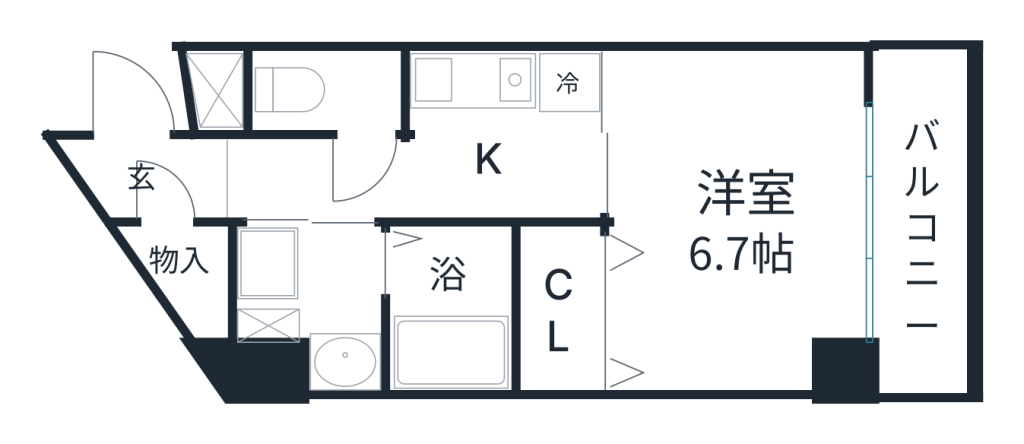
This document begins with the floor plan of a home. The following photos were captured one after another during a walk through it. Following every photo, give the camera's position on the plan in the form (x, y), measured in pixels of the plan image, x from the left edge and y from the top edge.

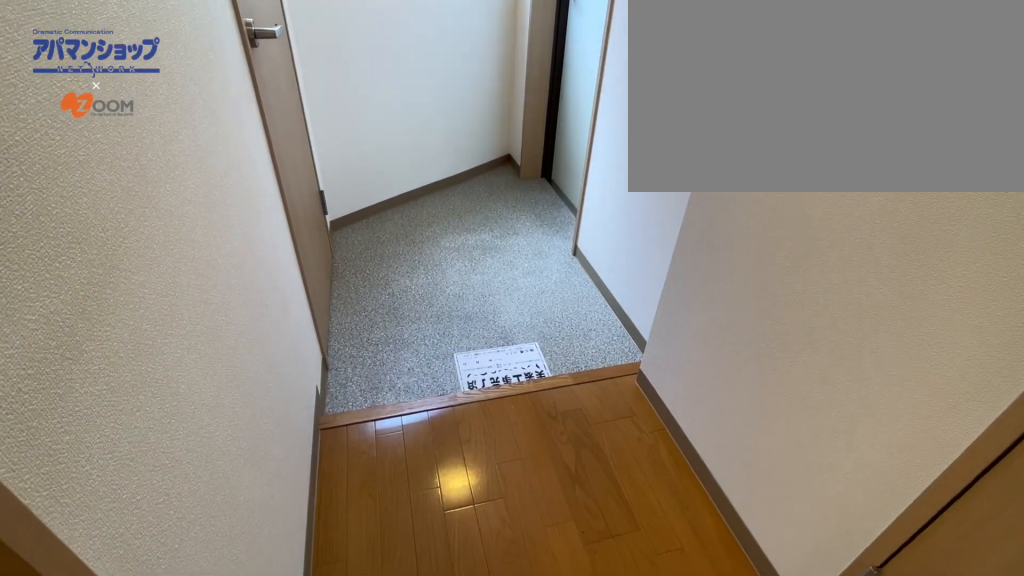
(238, 175)
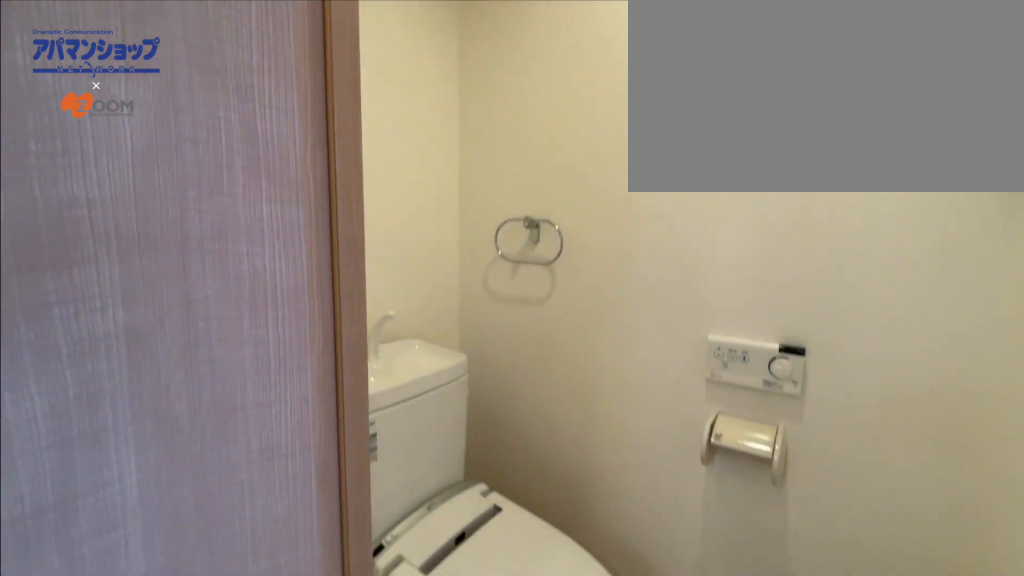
(405, 154)
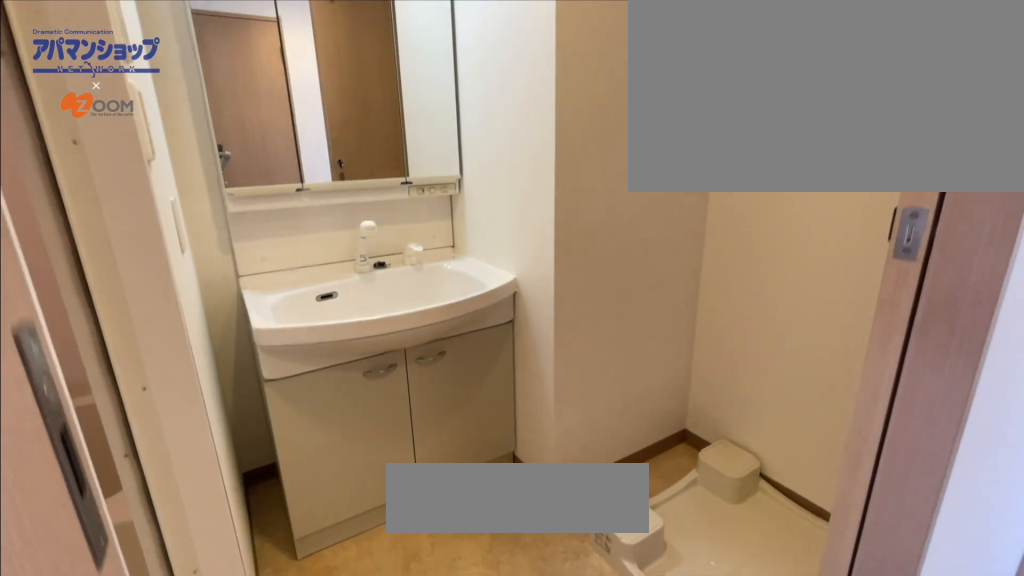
(342, 178)
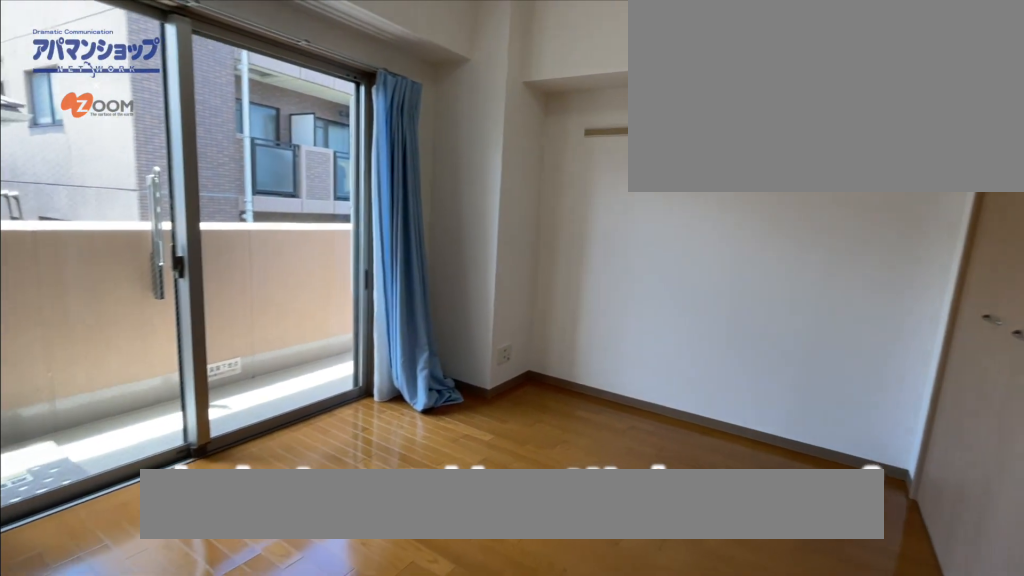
(638, 185)
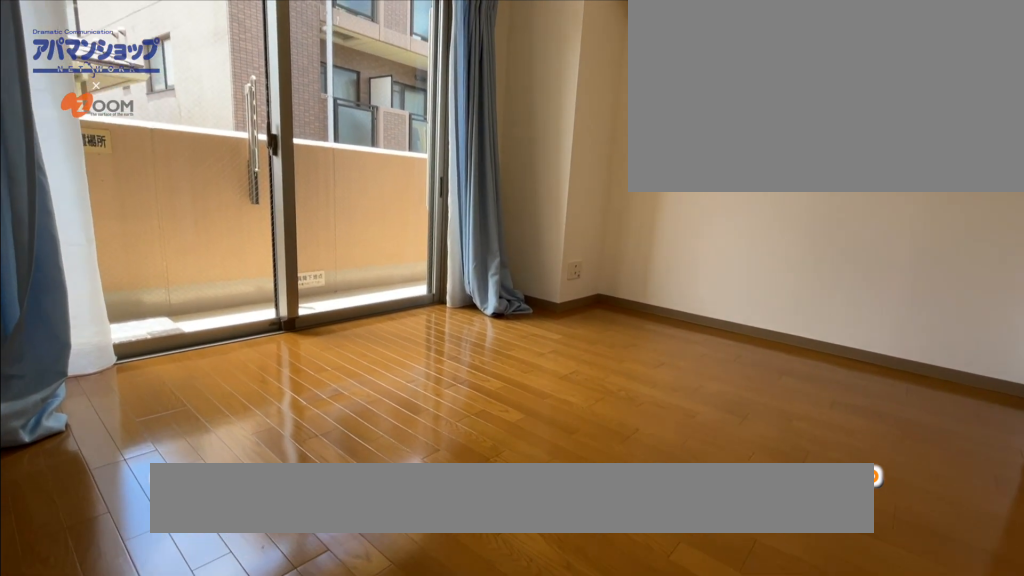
(637, 77)
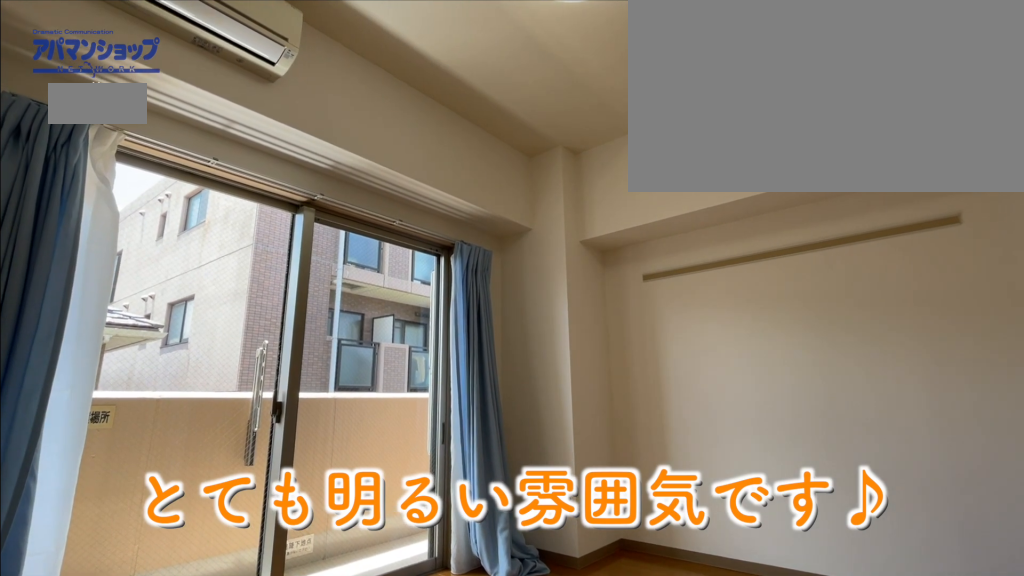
(637, 77)
